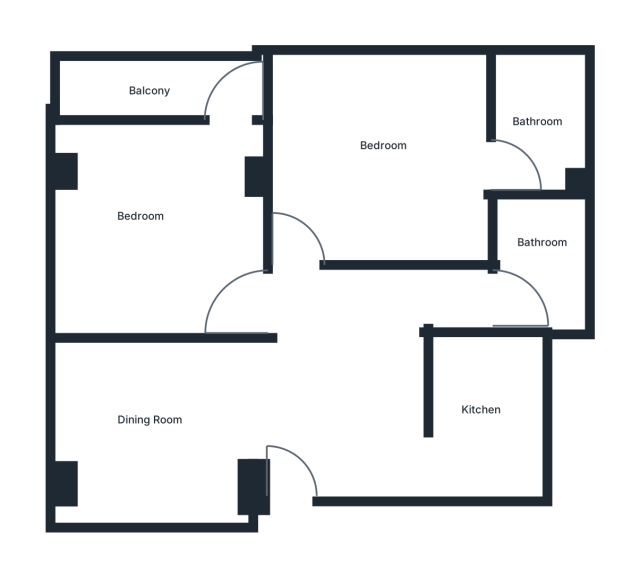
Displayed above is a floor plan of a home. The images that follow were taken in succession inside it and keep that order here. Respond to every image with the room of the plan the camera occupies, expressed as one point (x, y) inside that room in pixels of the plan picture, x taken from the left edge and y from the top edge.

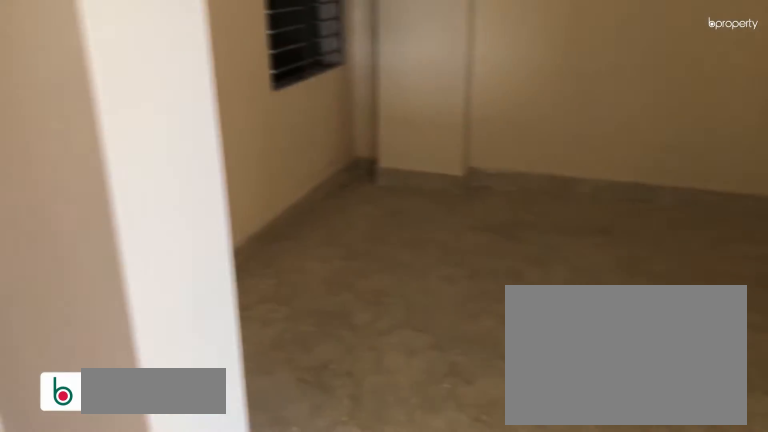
(238, 406)
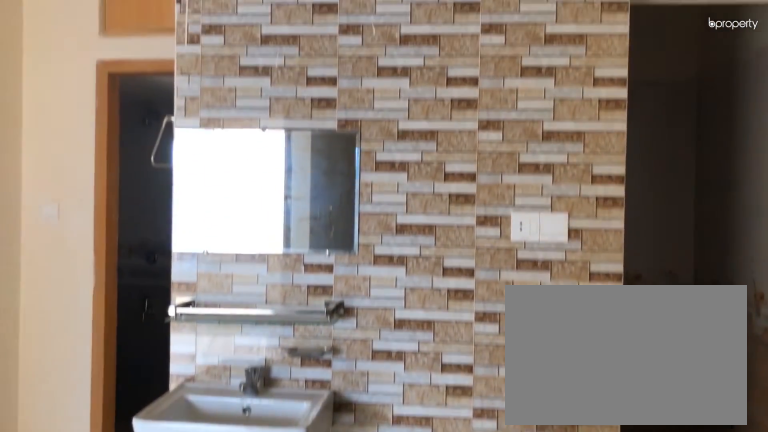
(328, 434)
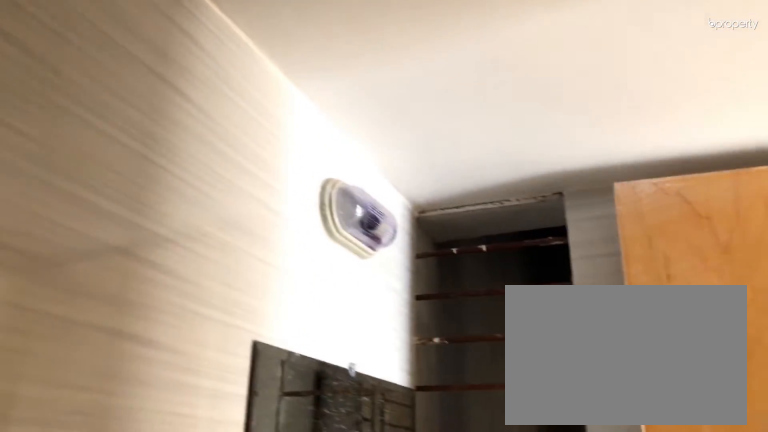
(535, 294)
